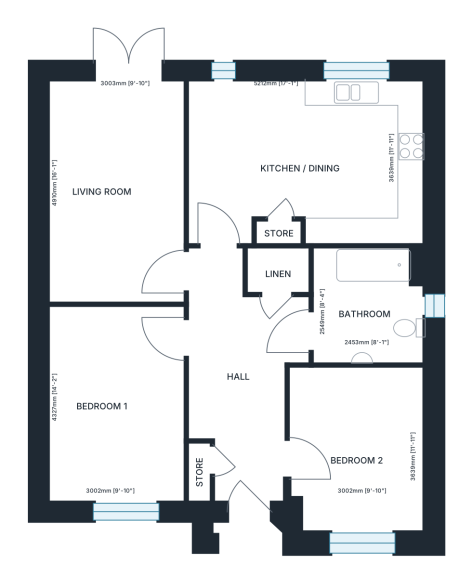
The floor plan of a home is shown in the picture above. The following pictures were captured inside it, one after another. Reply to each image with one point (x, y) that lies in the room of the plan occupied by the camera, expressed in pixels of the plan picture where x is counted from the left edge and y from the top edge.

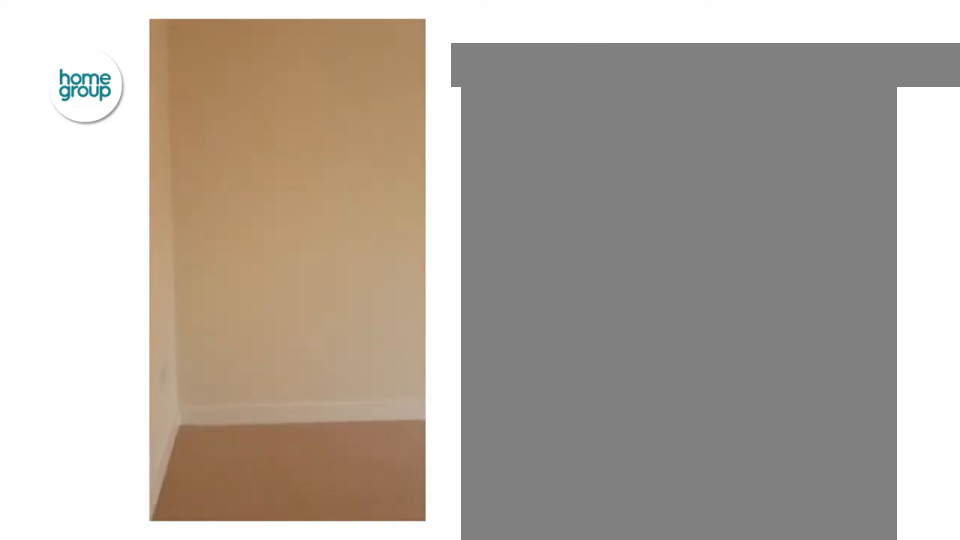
(116, 190)
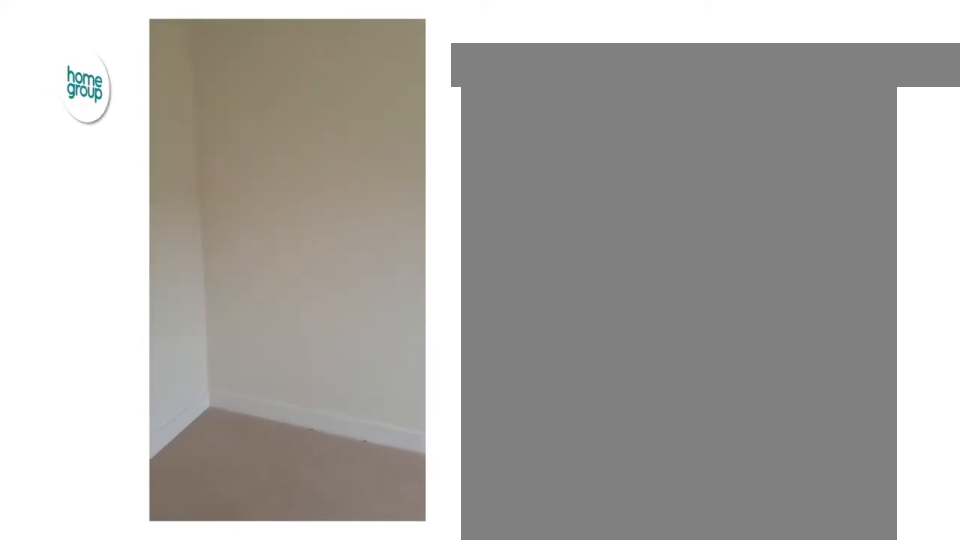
(359, 449)
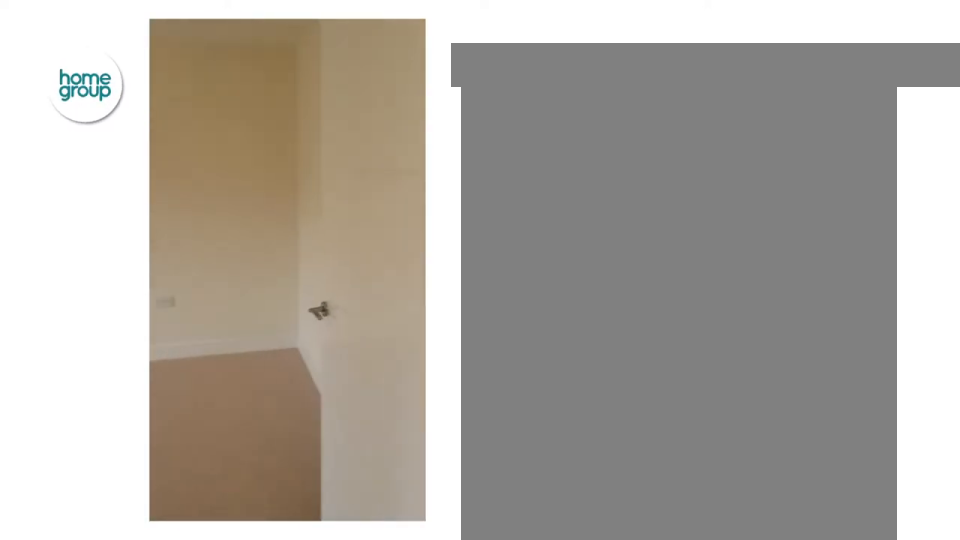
(116, 403)
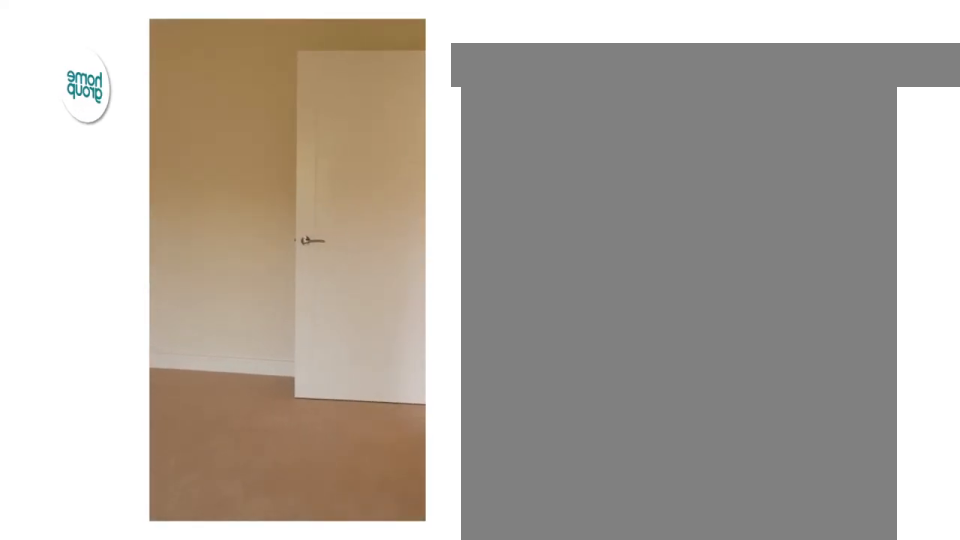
(116, 403)
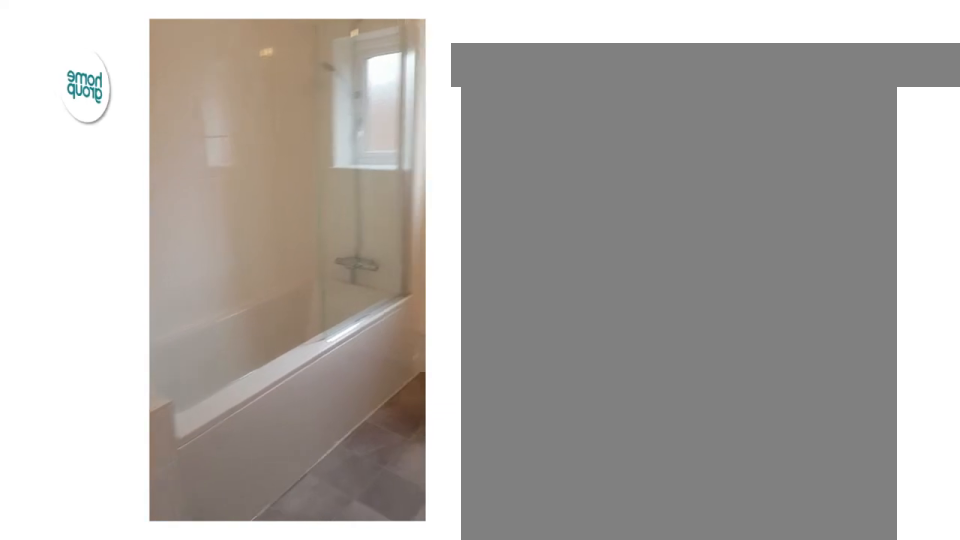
(367, 306)
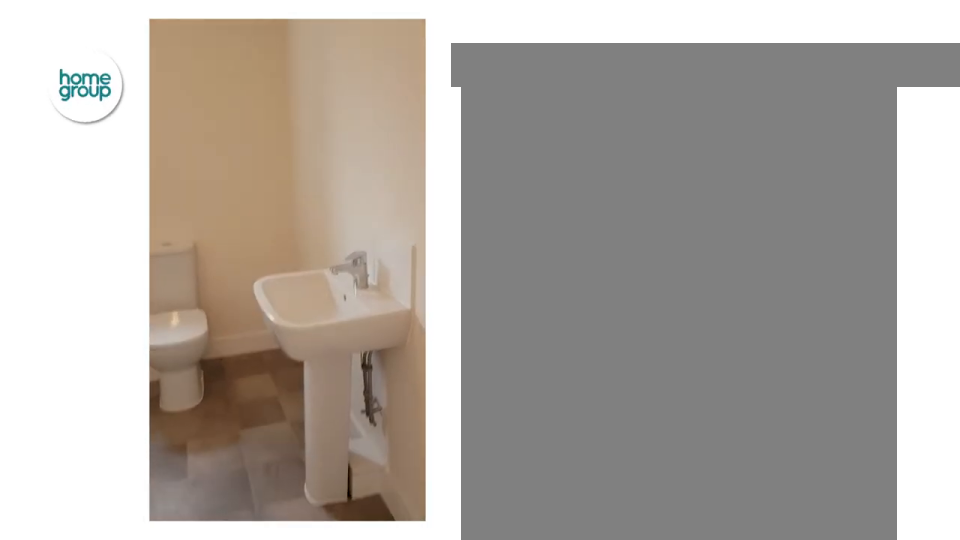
(367, 306)
